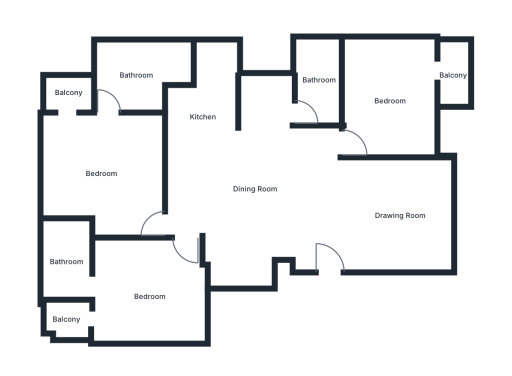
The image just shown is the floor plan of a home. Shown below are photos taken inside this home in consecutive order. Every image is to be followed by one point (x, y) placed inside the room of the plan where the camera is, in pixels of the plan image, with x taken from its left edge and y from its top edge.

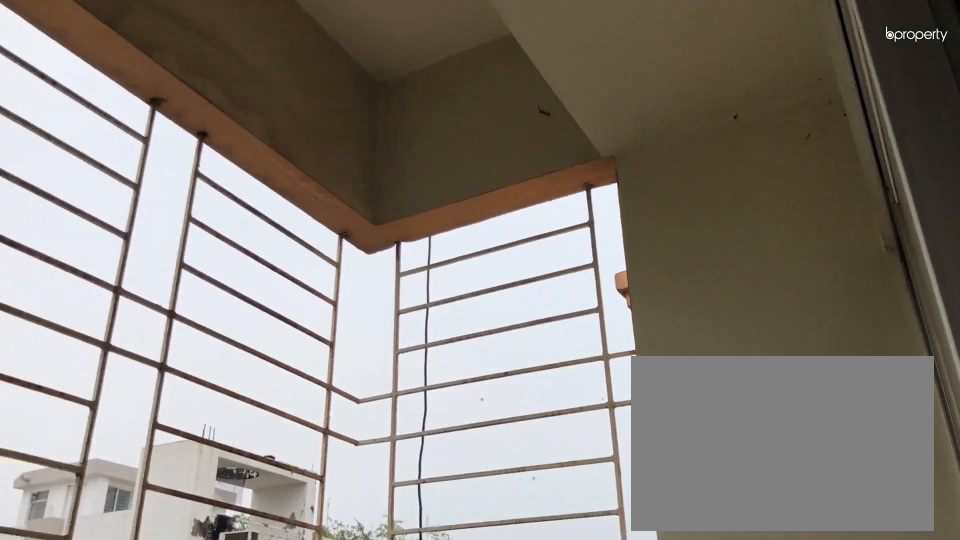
(453, 73)
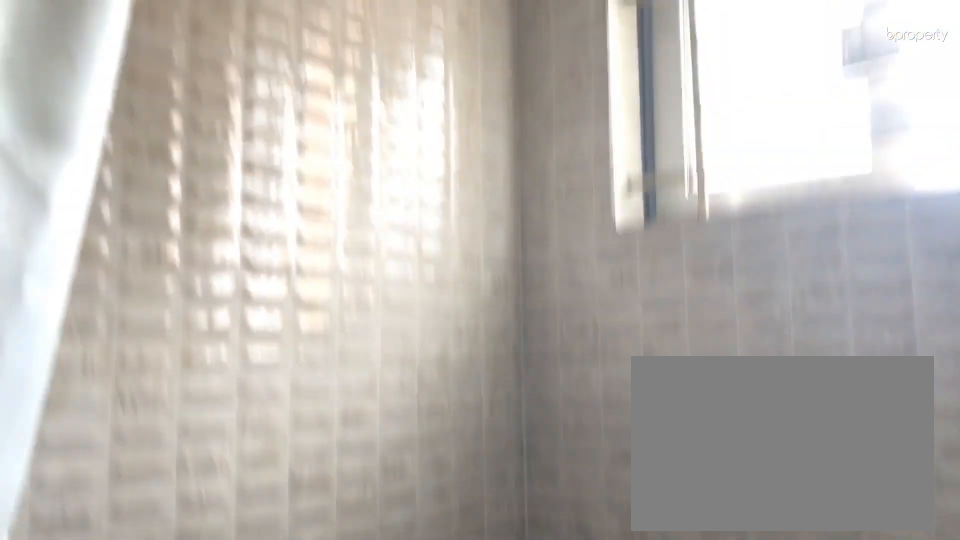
(318, 79)
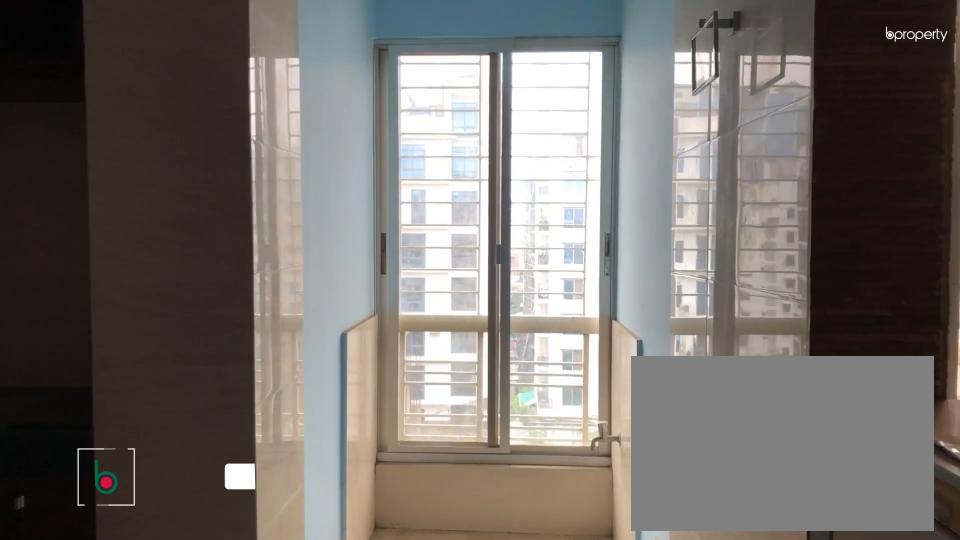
(203, 116)
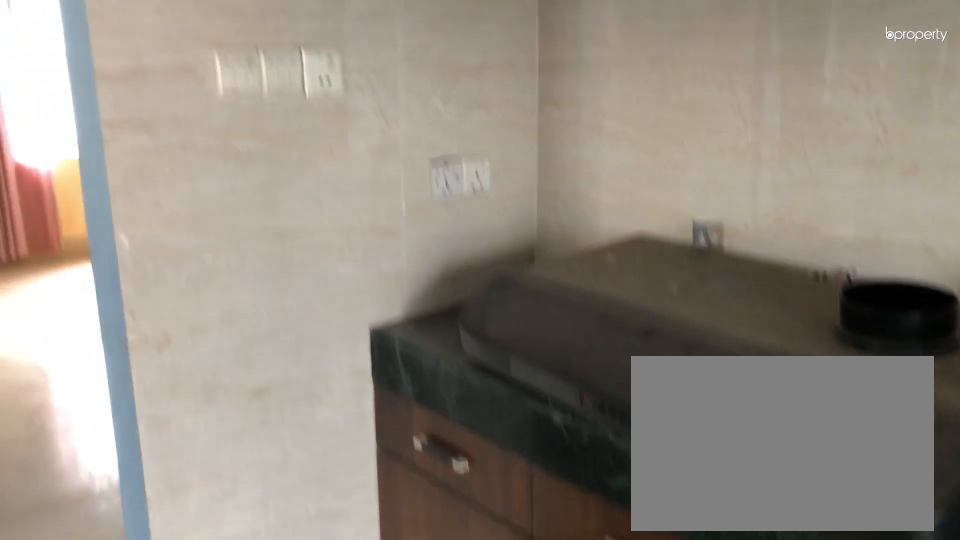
(203, 116)
